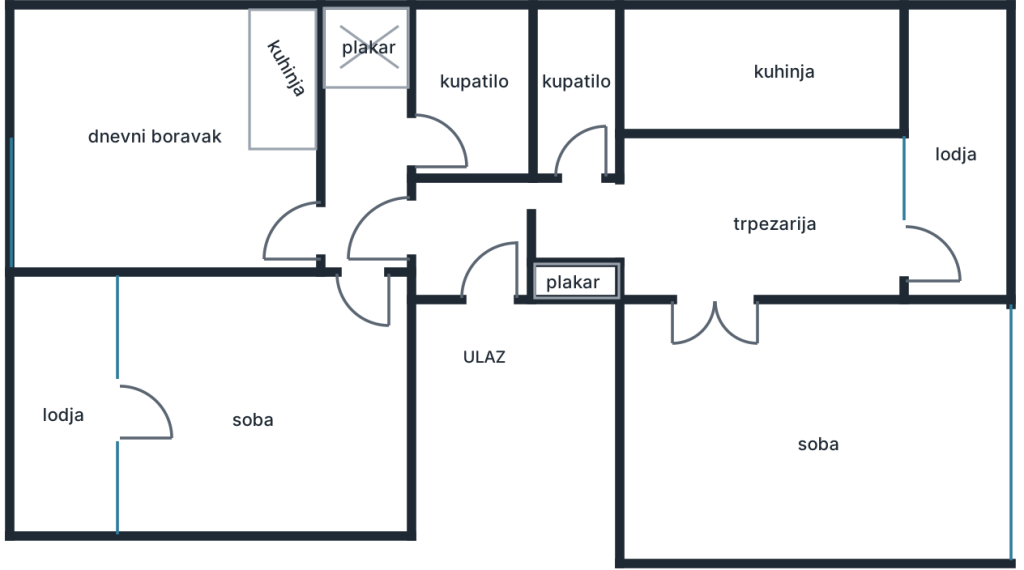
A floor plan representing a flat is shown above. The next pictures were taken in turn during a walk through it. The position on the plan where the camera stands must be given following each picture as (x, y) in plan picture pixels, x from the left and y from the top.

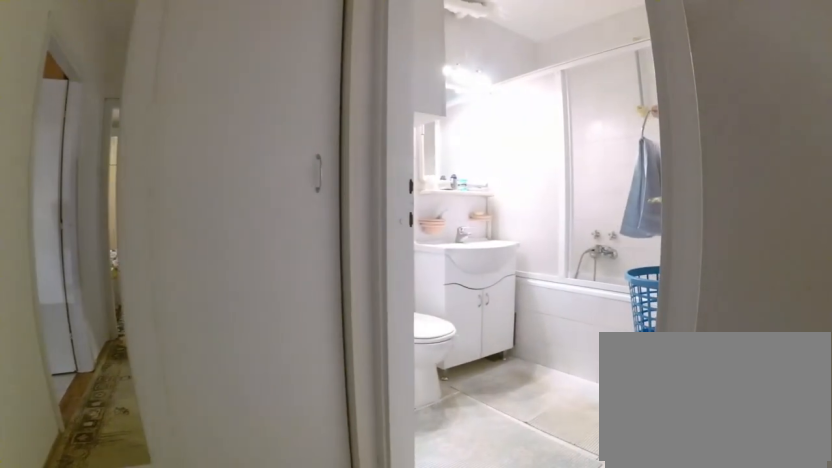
(372, 177)
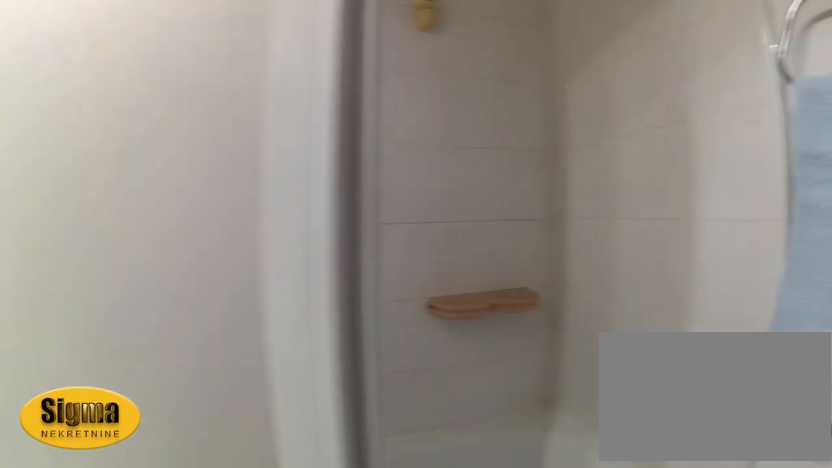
(452, 107)
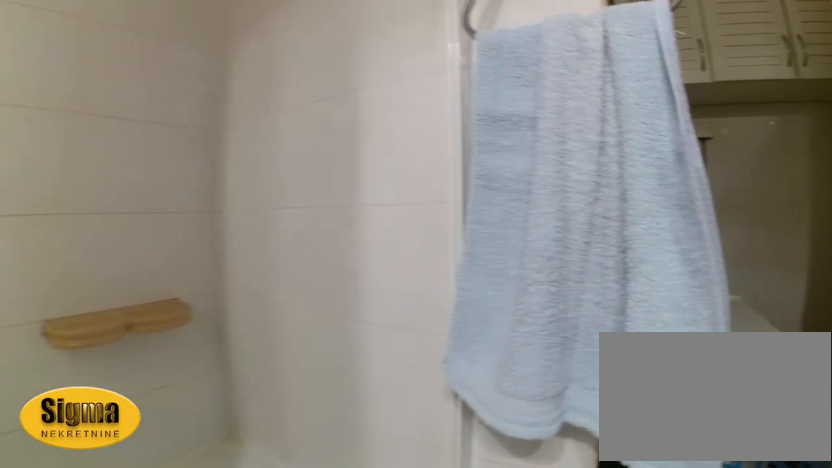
(468, 93)
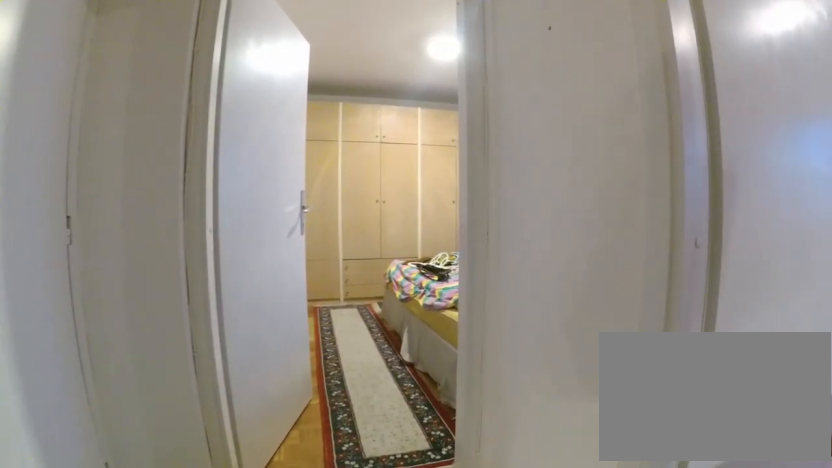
(372, 151)
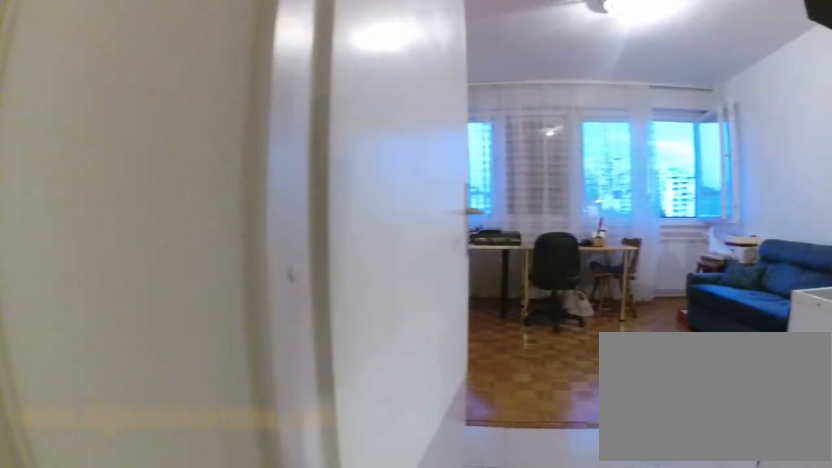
(379, 204)
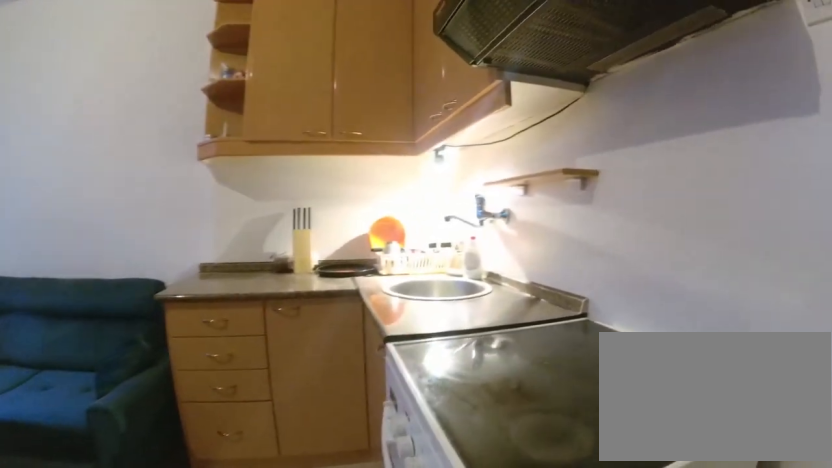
(254, 229)
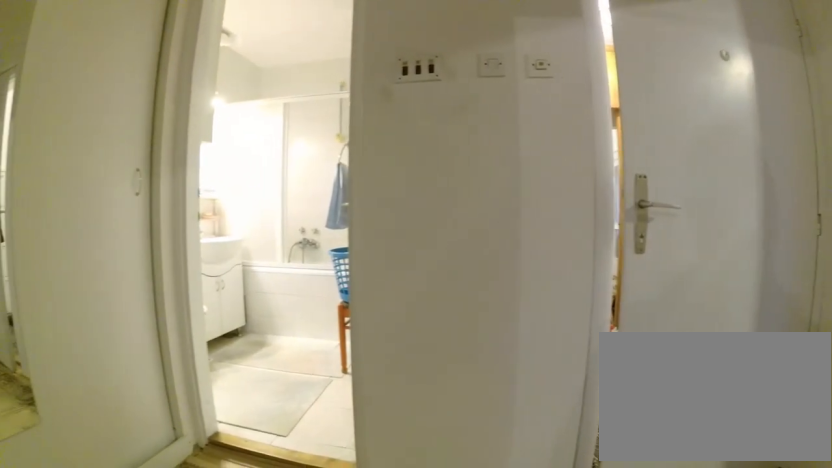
(301, 234)
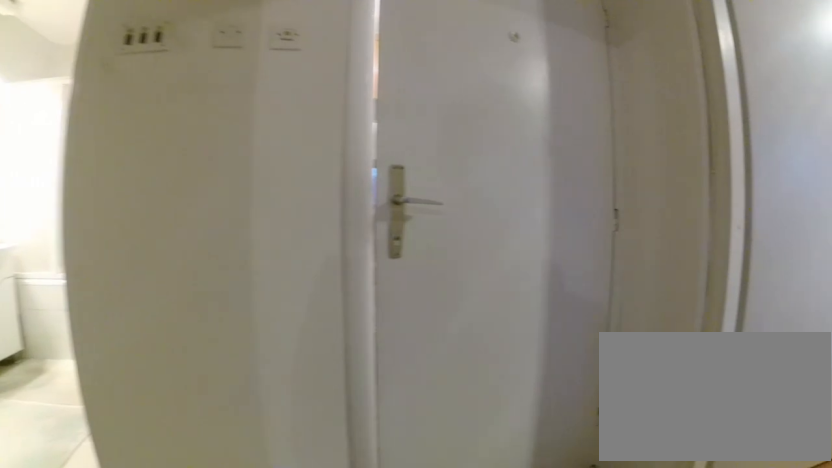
(318, 216)
